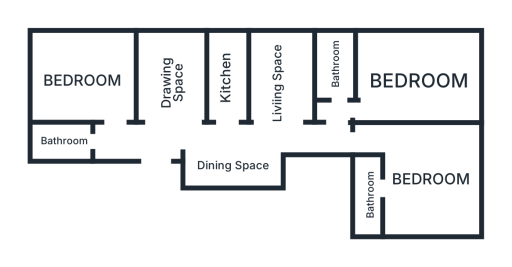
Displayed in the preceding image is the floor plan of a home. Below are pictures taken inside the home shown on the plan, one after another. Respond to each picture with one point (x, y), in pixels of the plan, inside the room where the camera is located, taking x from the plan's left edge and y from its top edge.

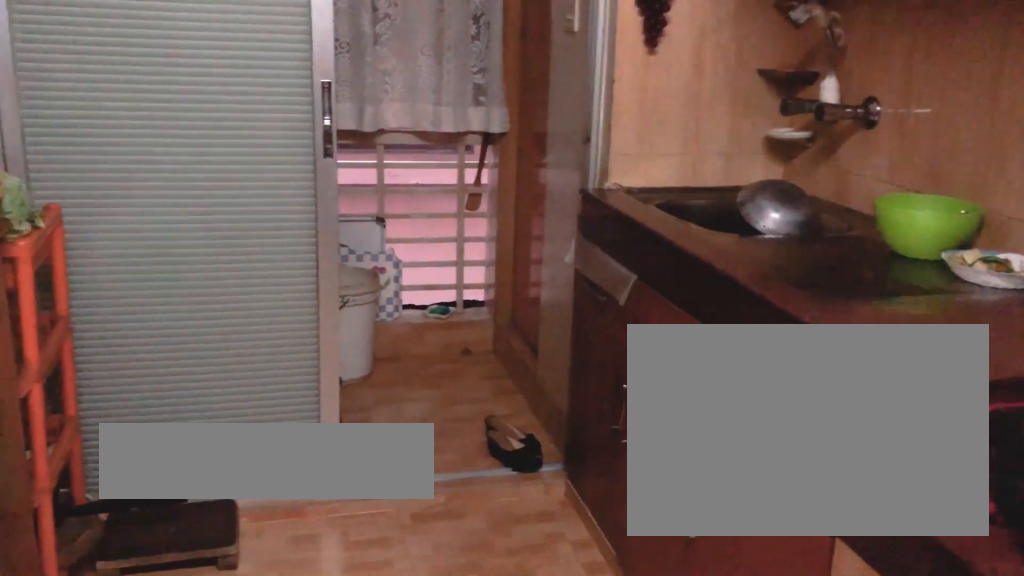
(225, 108)
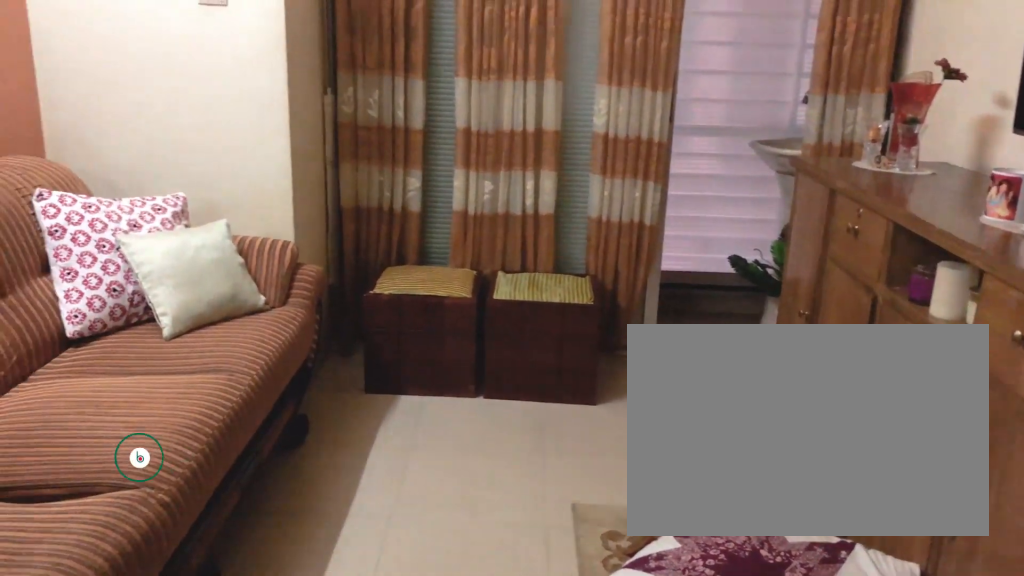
(297, 80)
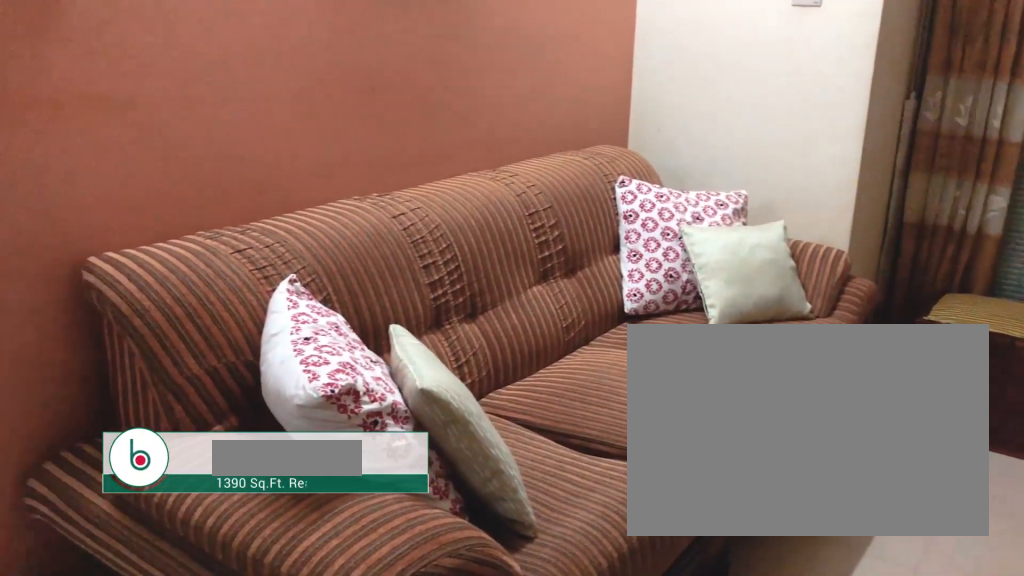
(297, 80)
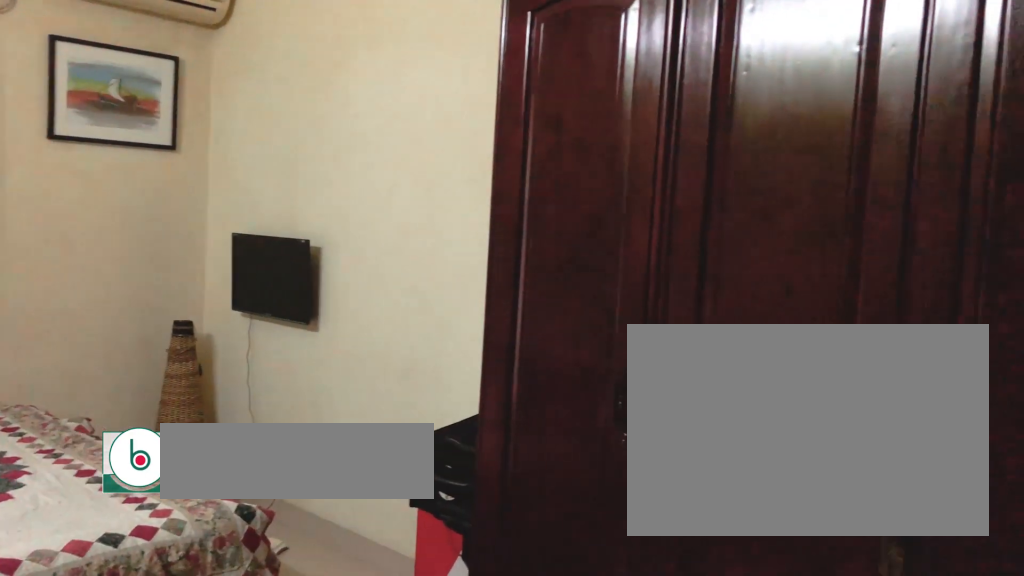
(429, 155)
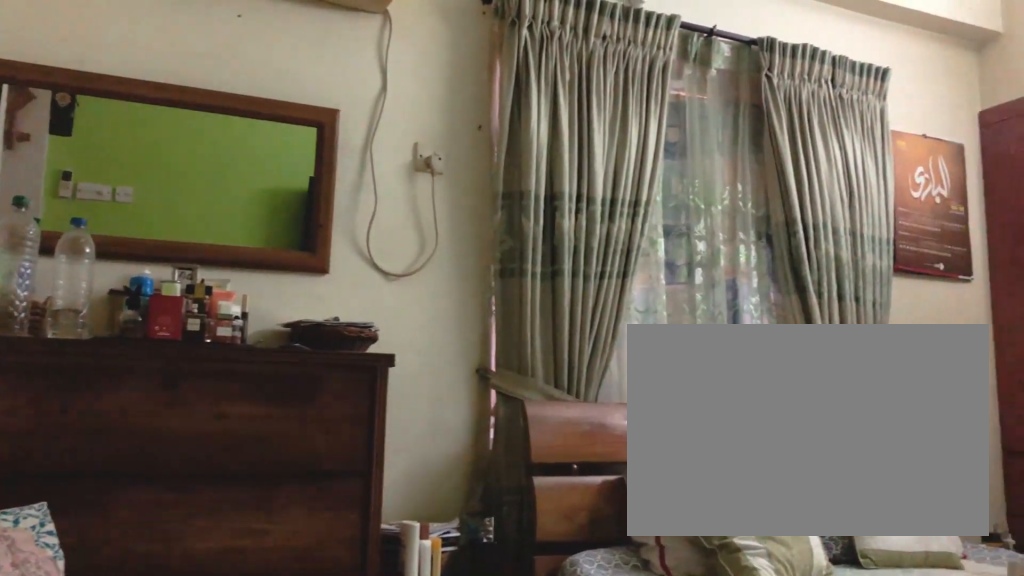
(412, 94)
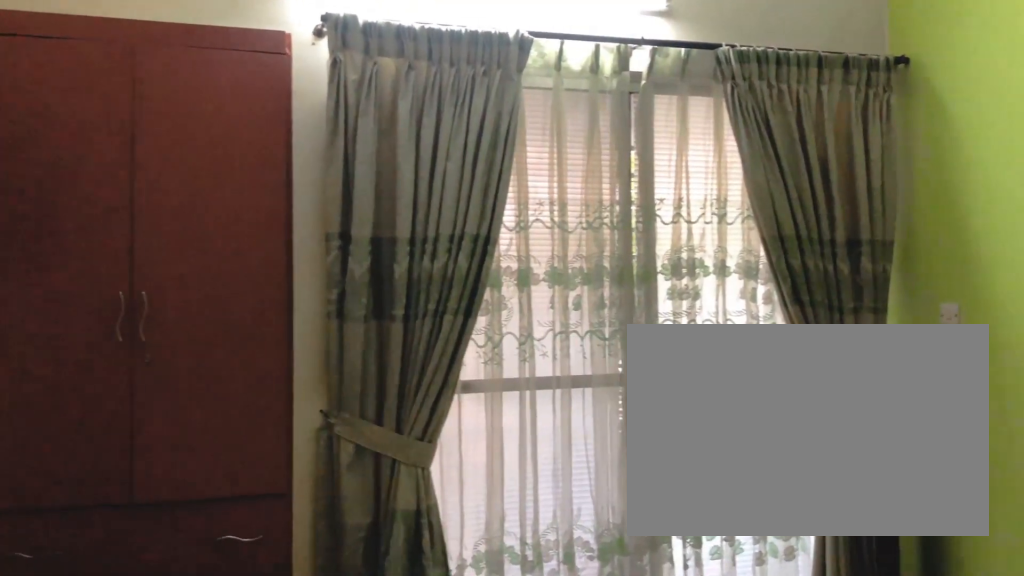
(412, 94)
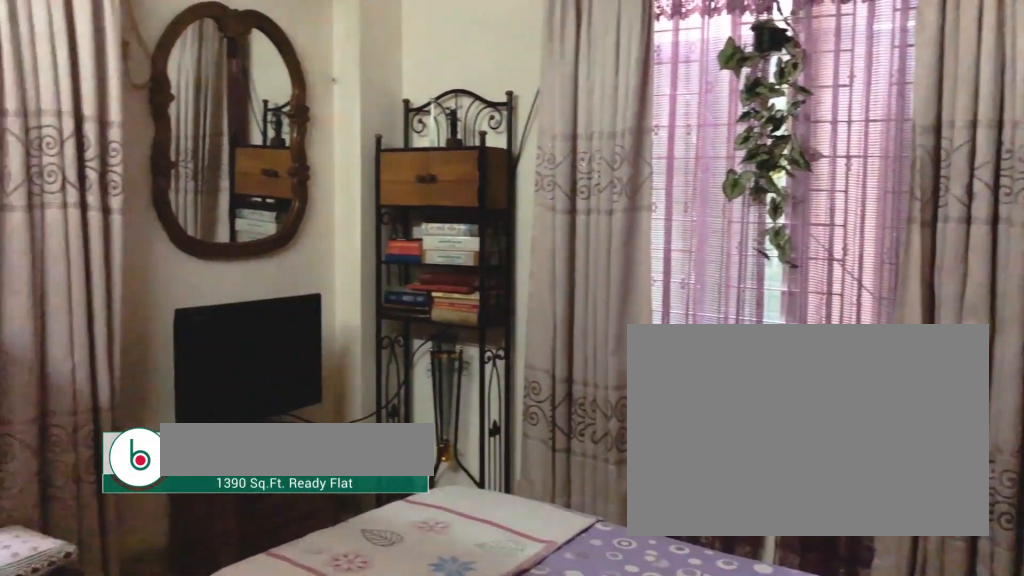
(79, 47)
